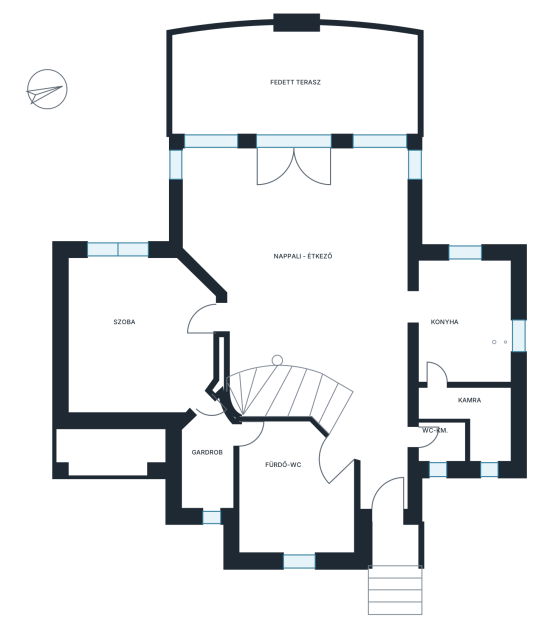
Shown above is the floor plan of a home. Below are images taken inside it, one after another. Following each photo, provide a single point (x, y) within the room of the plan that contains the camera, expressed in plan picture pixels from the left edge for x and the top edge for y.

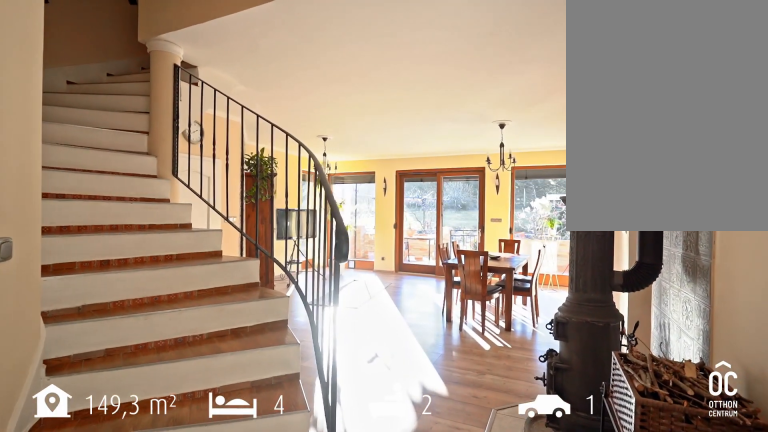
(298, 281)
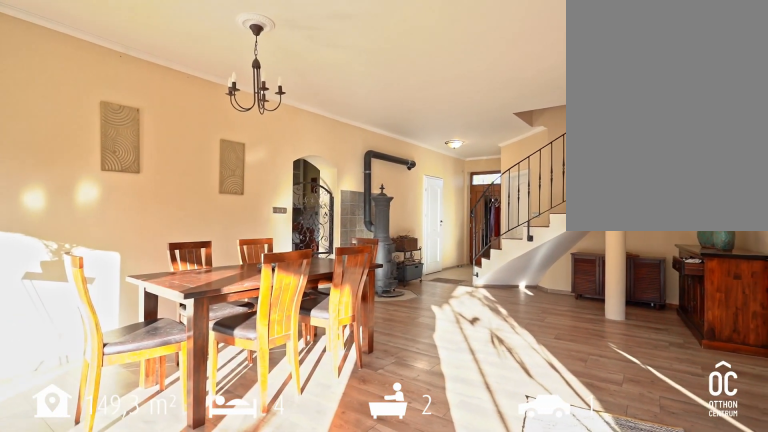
(298, 281)
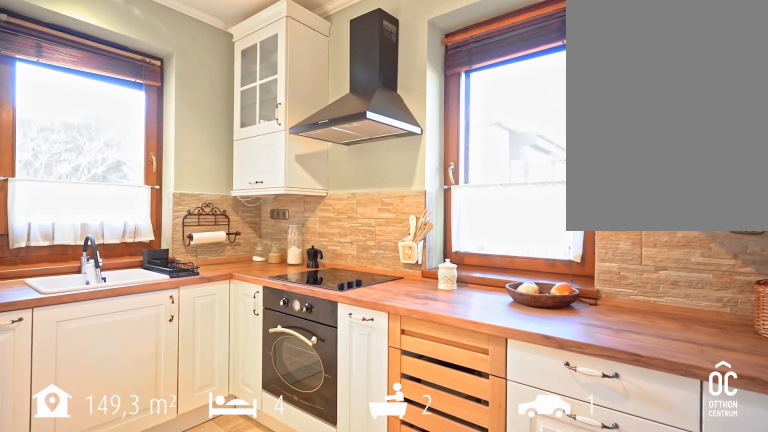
(467, 329)
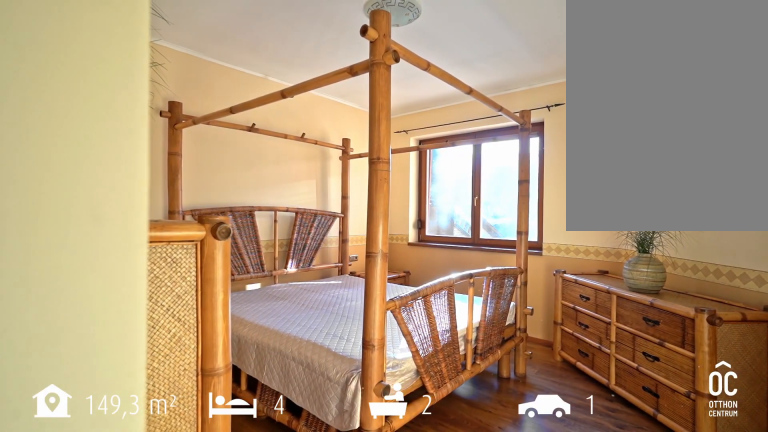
(130, 340)
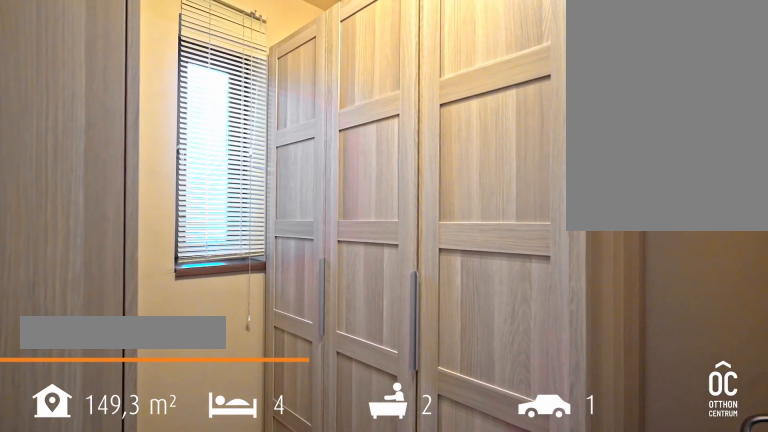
(210, 455)
